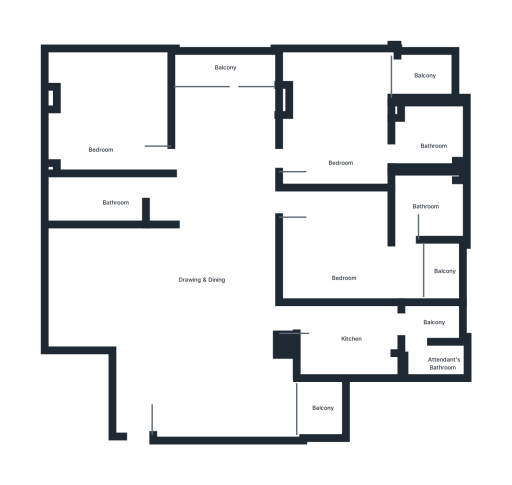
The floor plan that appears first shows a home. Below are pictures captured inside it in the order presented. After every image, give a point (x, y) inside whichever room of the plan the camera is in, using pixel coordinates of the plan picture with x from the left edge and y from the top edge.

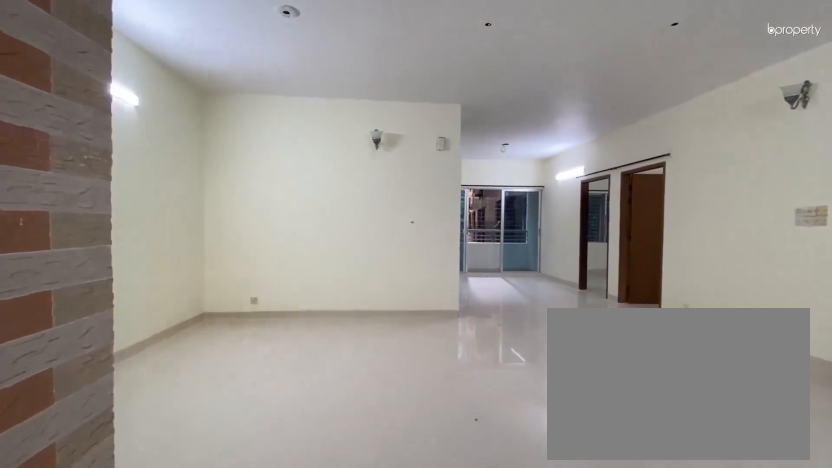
(133, 333)
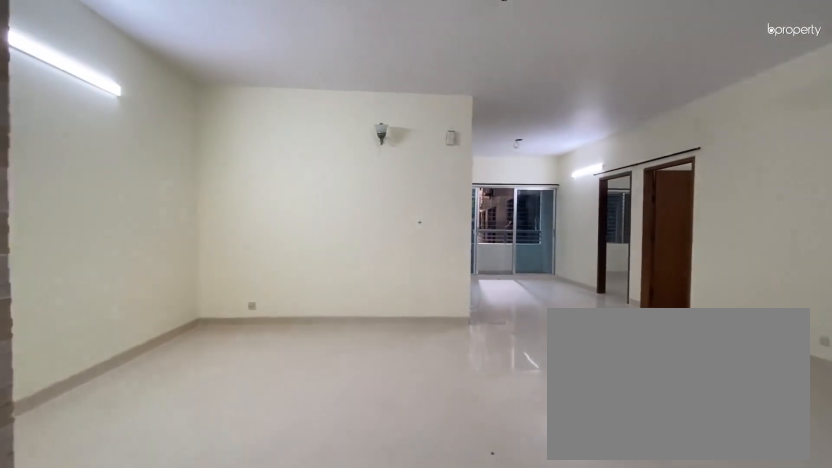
(133, 333)
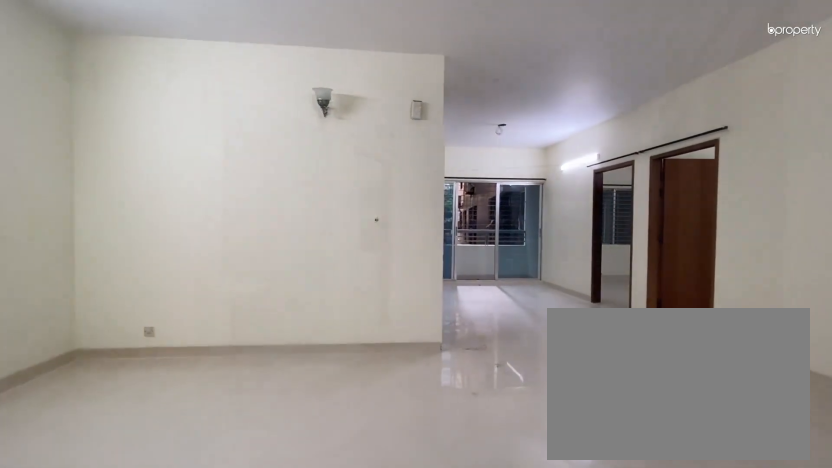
(205, 267)
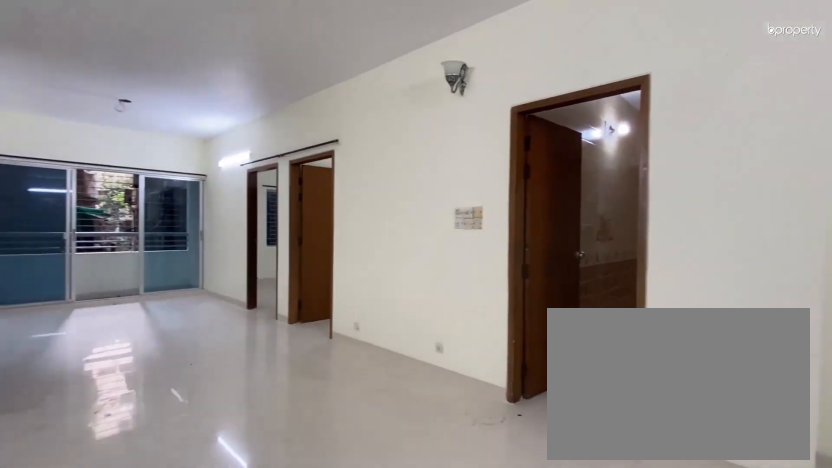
(205, 267)
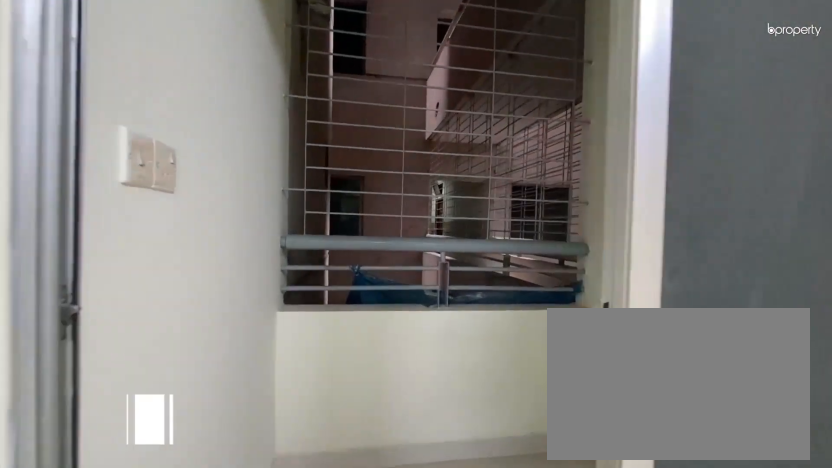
(324, 407)
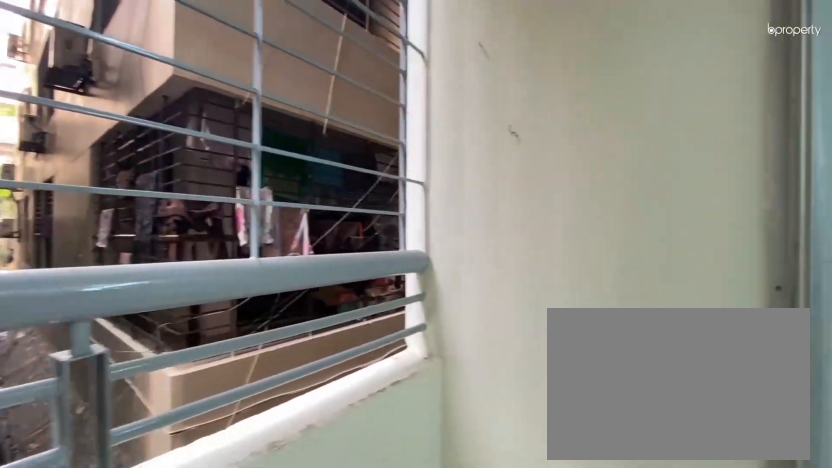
(222, 73)
